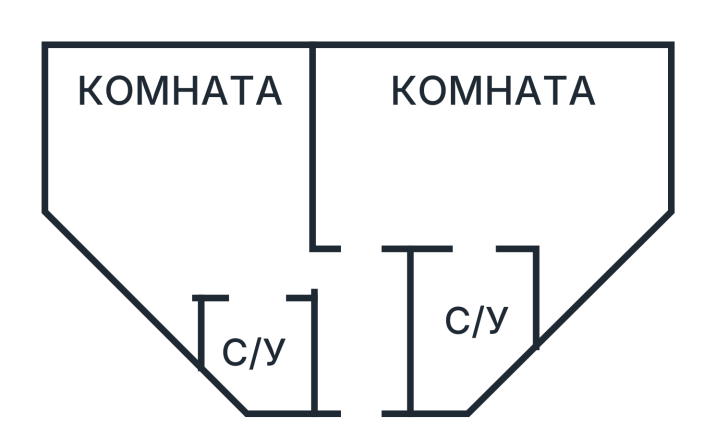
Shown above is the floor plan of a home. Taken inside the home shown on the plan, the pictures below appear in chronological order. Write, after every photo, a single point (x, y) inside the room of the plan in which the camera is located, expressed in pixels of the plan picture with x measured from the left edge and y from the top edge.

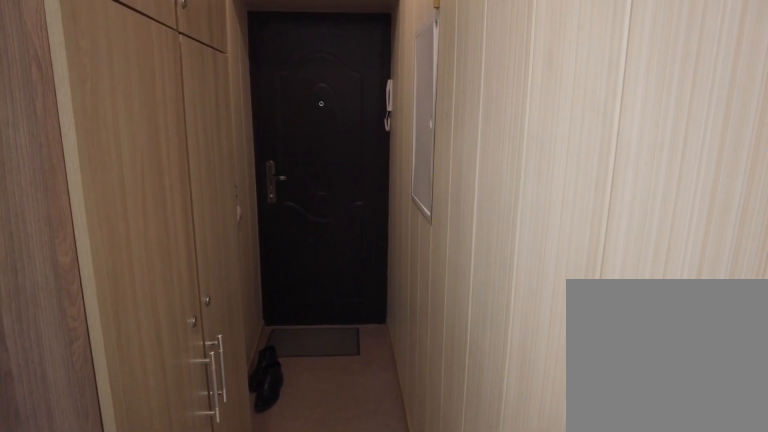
(369, 349)
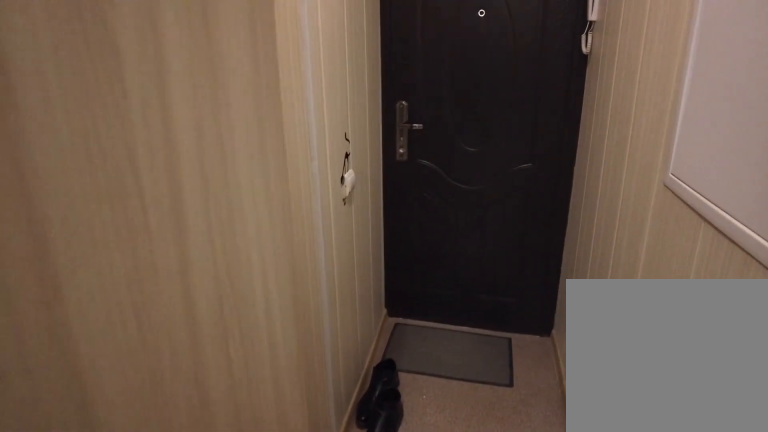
(369, 349)
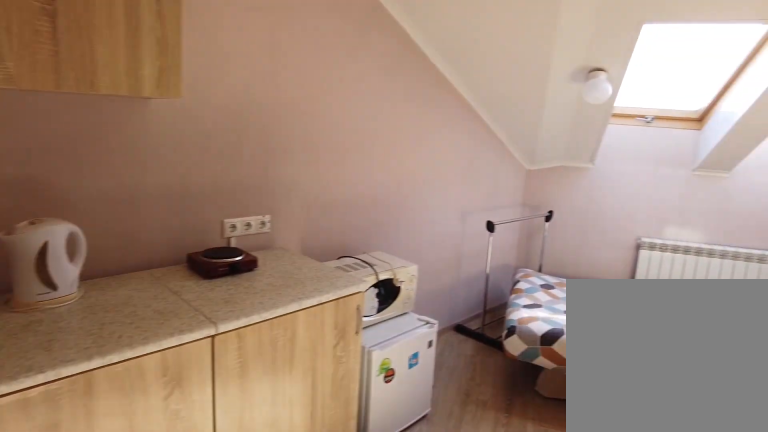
(230, 236)
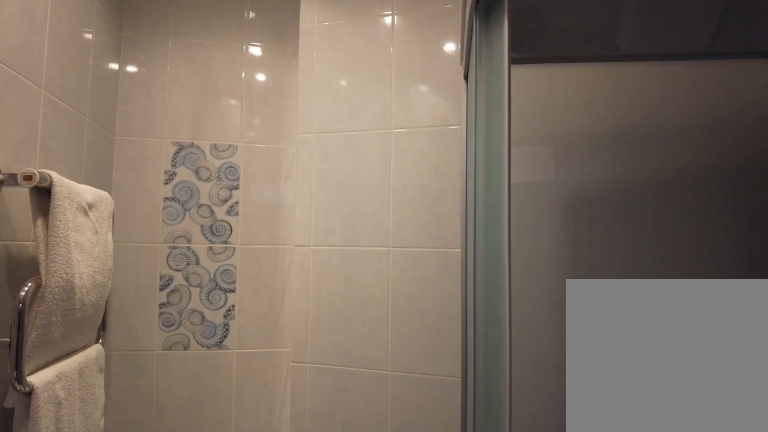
(271, 337)
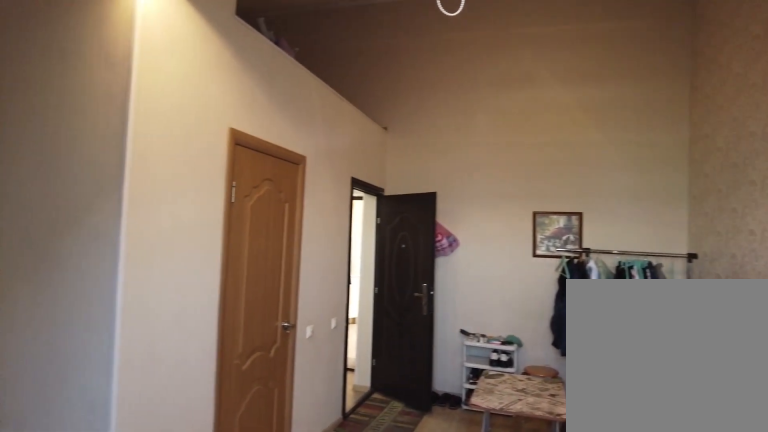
(636, 184)
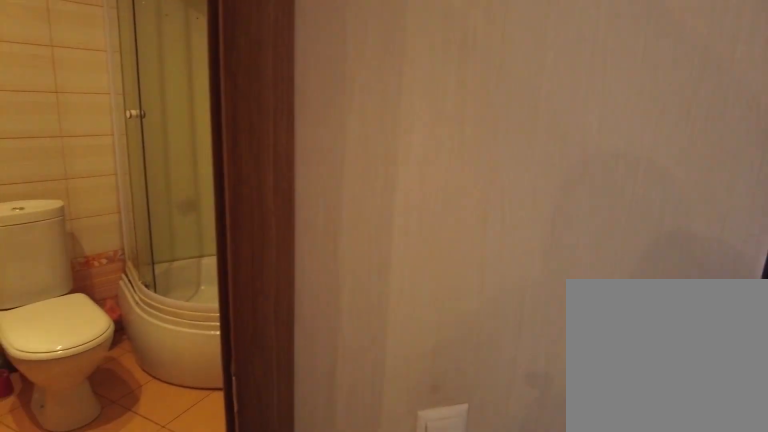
(479, 222)
